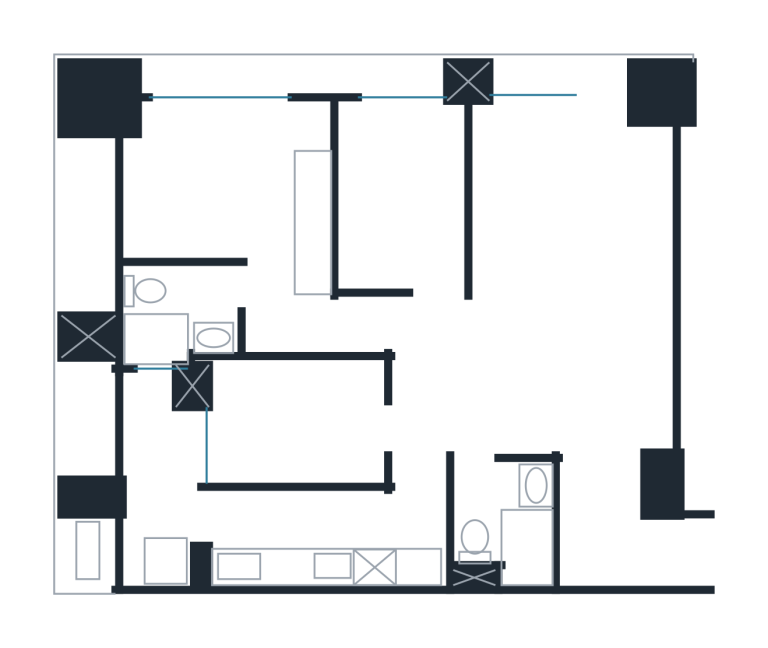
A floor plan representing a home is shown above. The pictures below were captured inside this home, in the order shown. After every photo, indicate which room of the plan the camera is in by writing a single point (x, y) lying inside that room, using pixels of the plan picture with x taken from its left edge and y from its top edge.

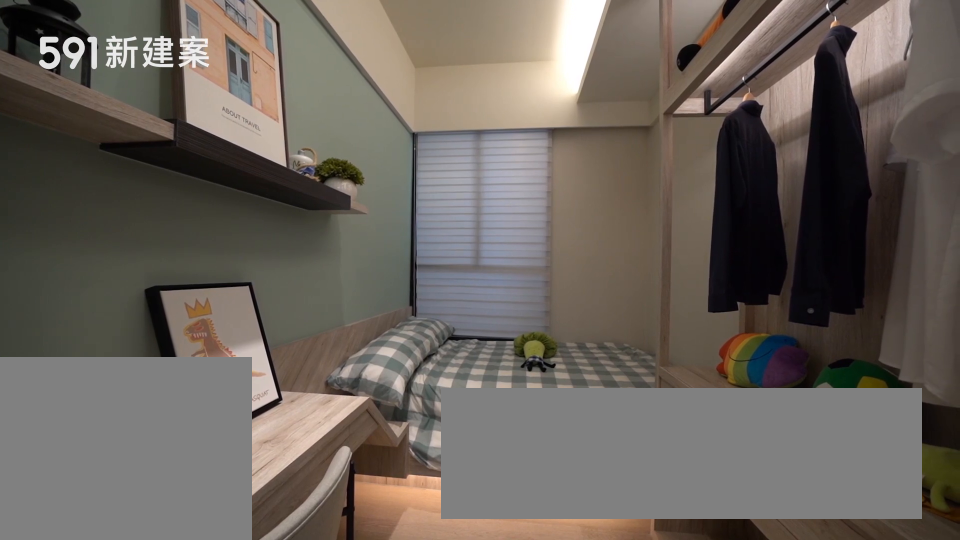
(292, 421)
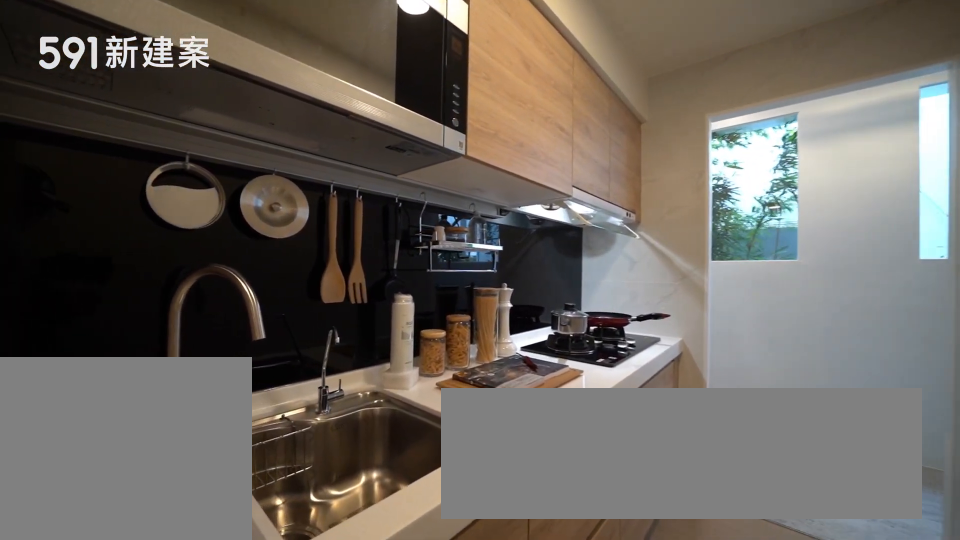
(326, 538)
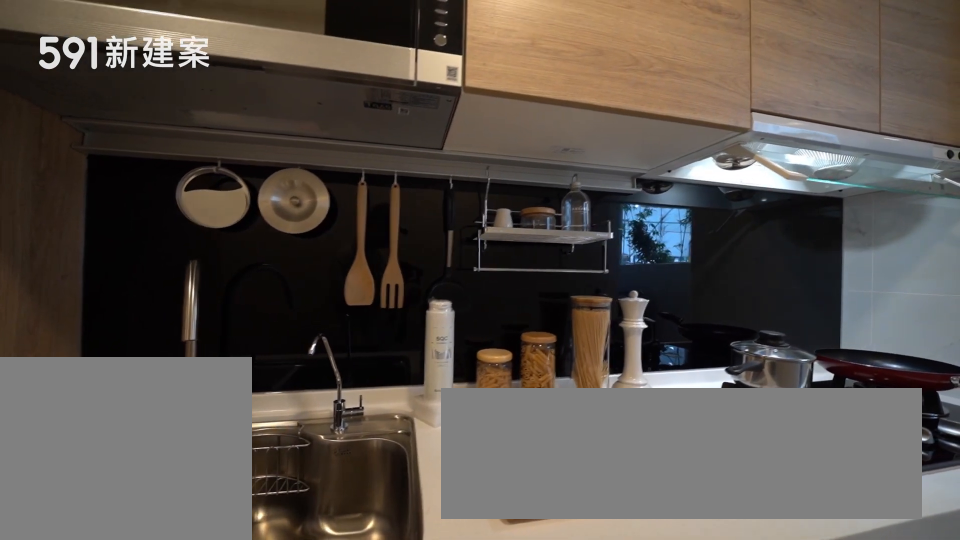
(326, 538)
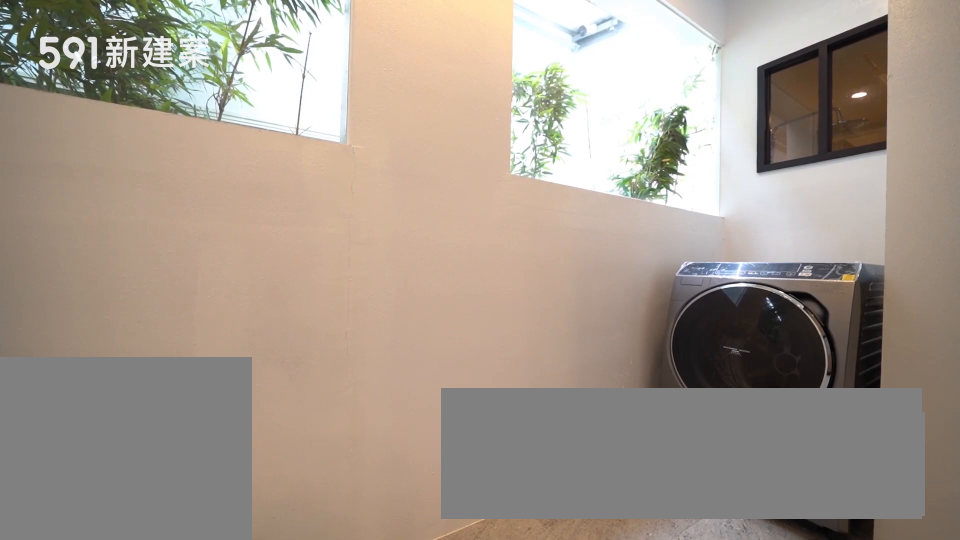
(154, 479)
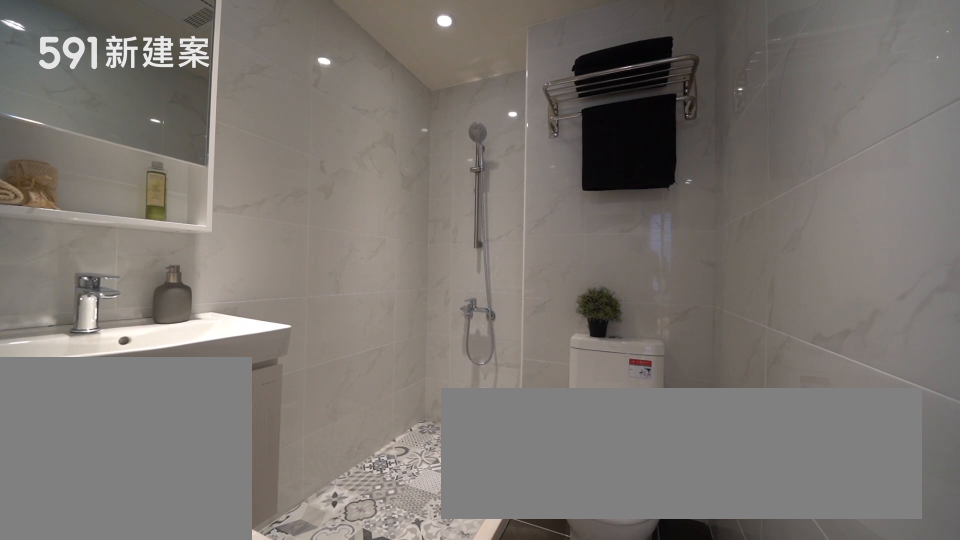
(510, 523)
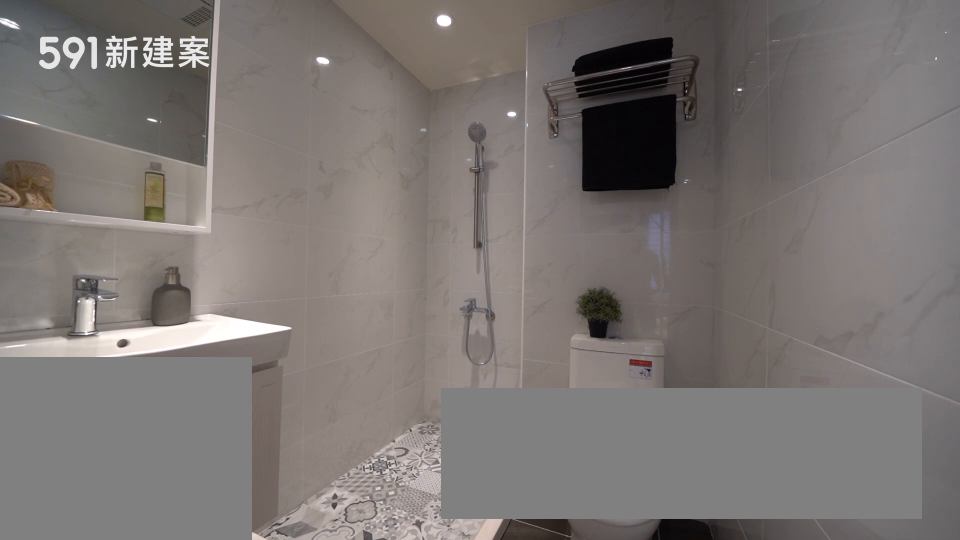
(510, 523)
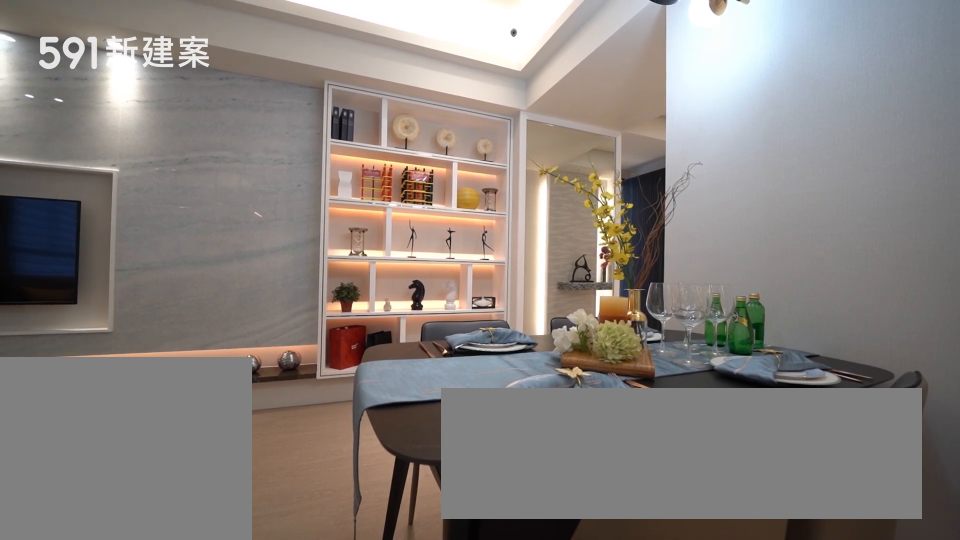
(549, 407)
